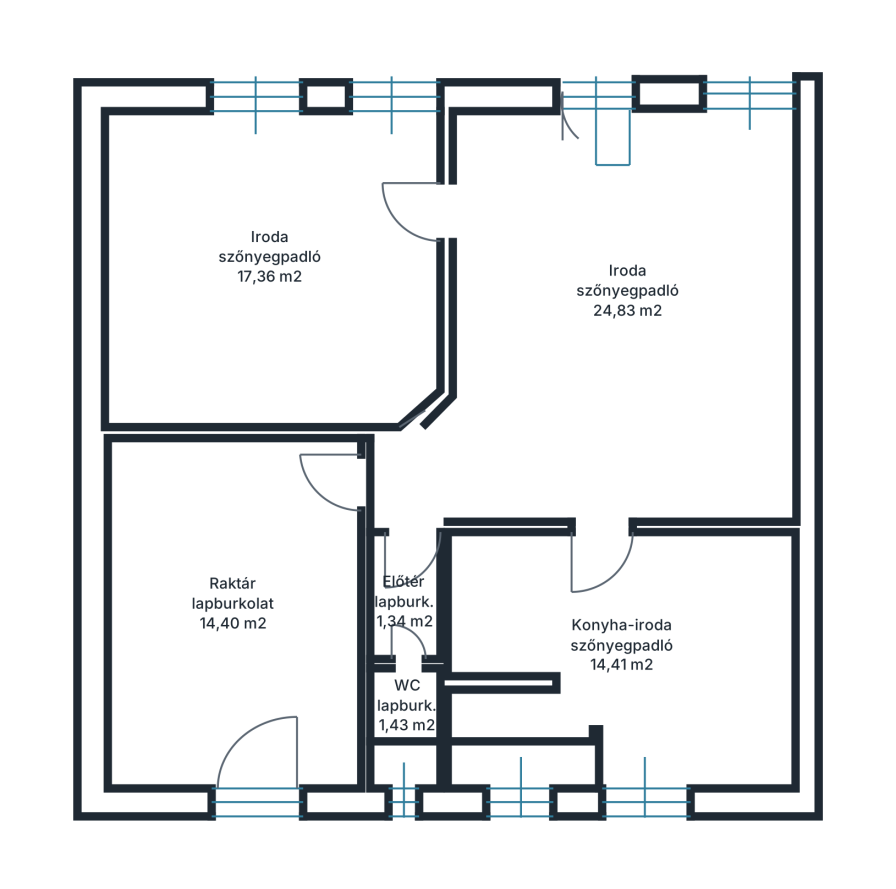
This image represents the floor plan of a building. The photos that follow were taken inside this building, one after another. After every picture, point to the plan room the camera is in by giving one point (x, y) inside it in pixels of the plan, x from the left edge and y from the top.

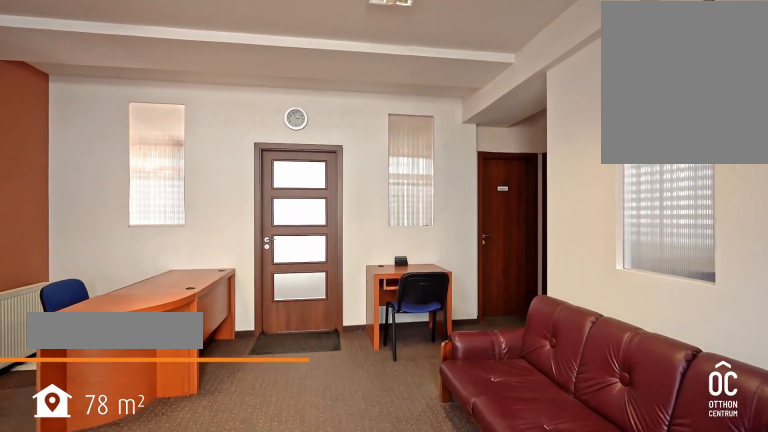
(620, 301)
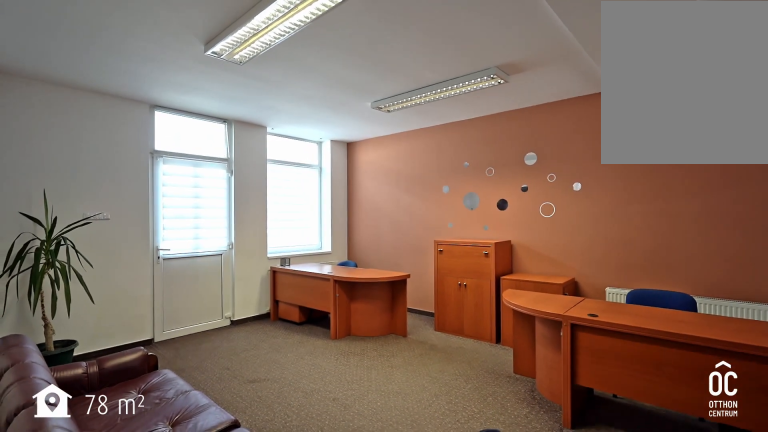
(620, 301)
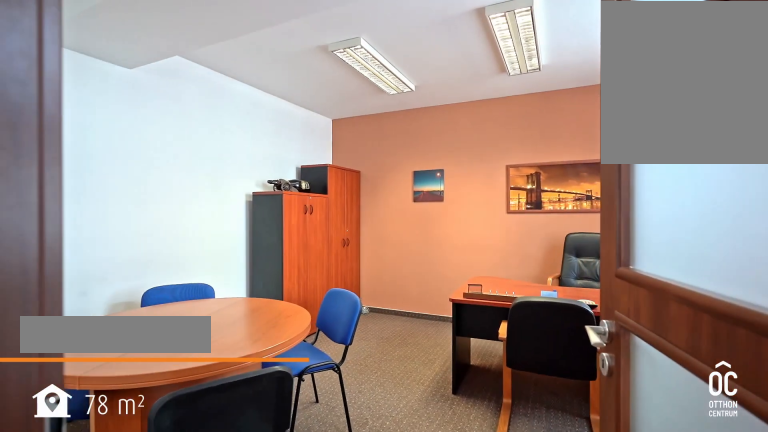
(271, 261)
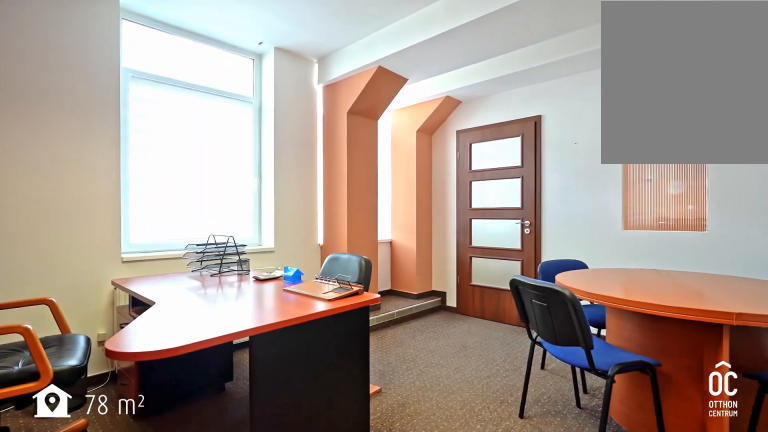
(271, 261)
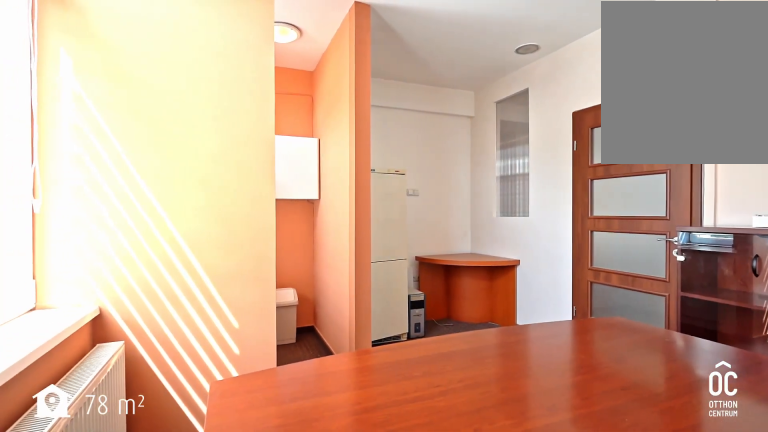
(626, 647)
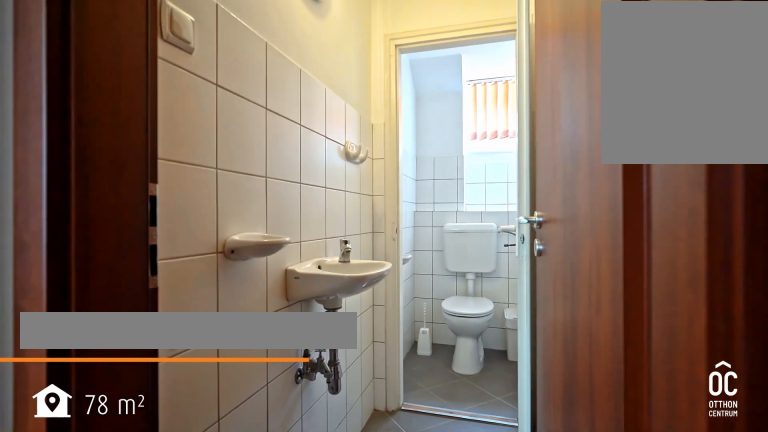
(404, 599)
